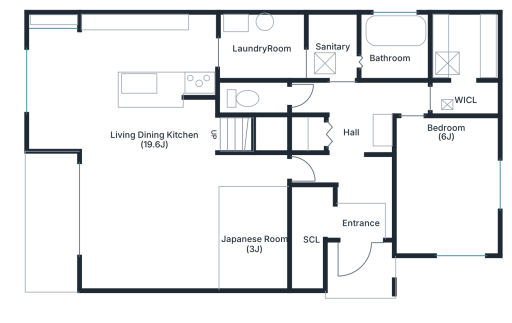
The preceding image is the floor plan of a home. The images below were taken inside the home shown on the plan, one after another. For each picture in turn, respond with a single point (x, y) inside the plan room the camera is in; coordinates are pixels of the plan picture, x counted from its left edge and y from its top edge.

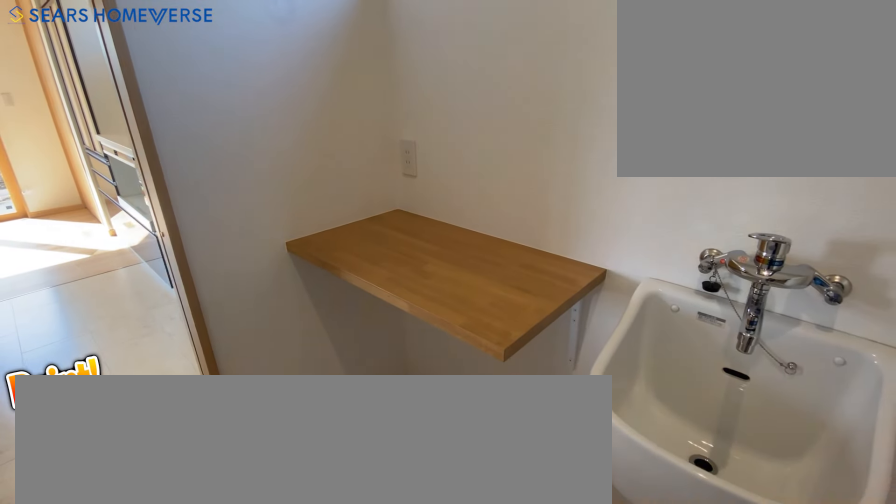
(263, 52)
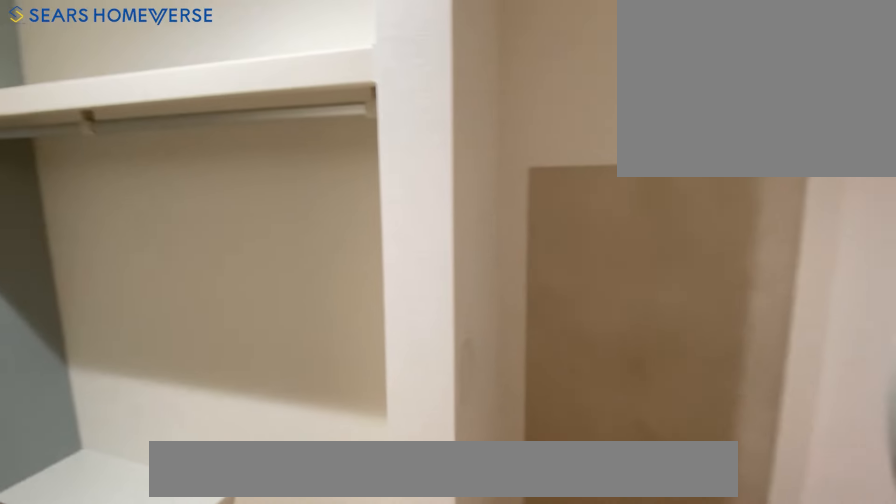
(465, 56)
